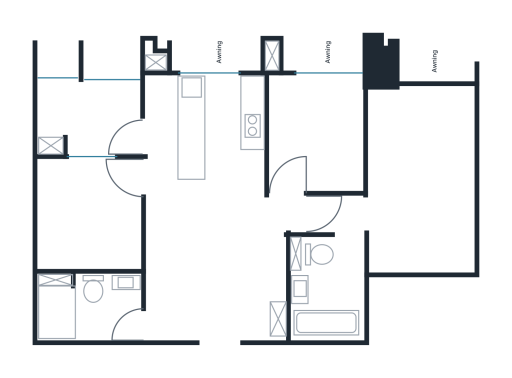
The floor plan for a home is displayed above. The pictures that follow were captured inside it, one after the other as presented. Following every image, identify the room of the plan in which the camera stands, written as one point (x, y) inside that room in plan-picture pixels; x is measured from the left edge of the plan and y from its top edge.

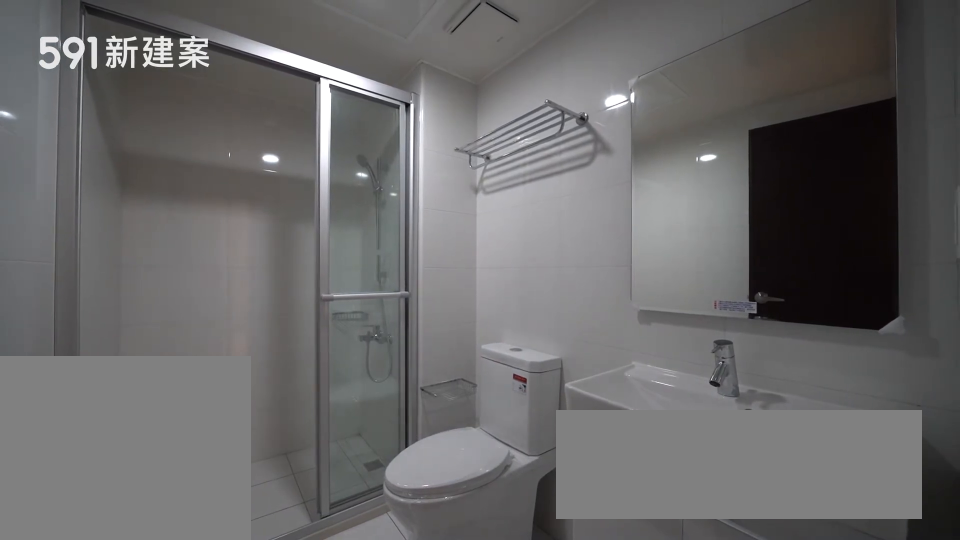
(87, 306)
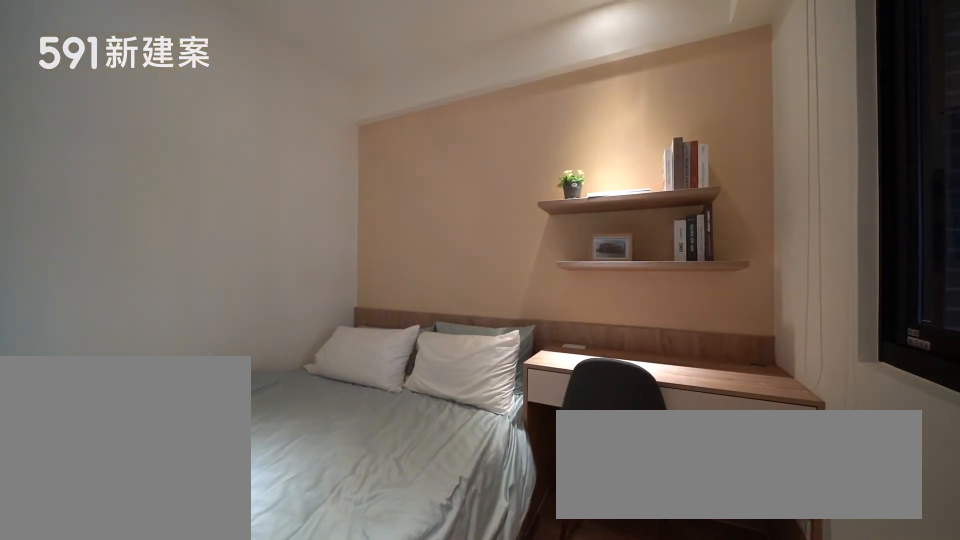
(89, 216)
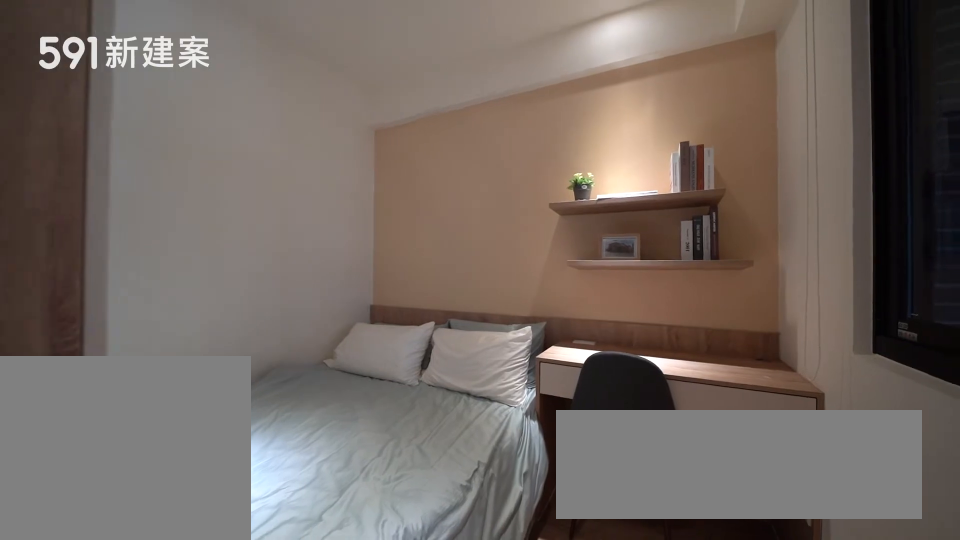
(89, 216)
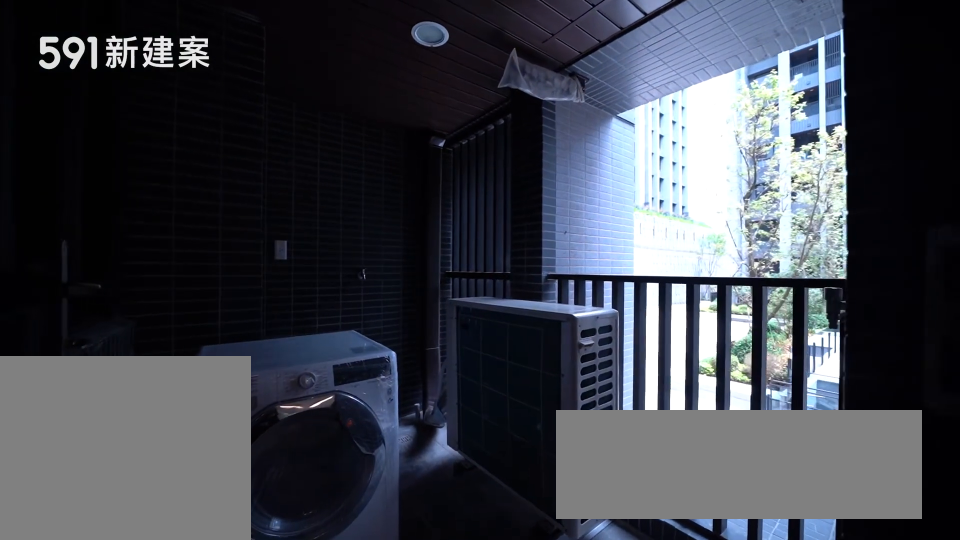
(89, 116)
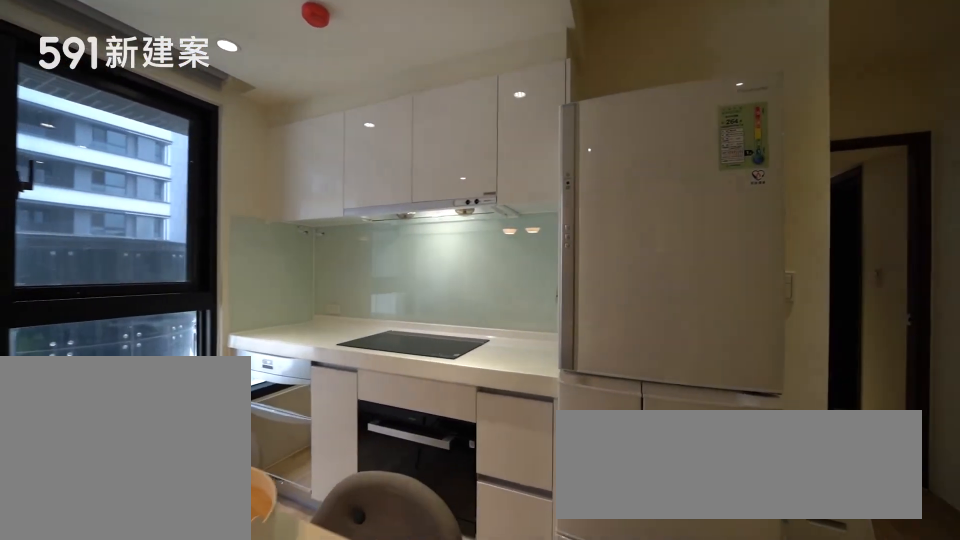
(240, 125)
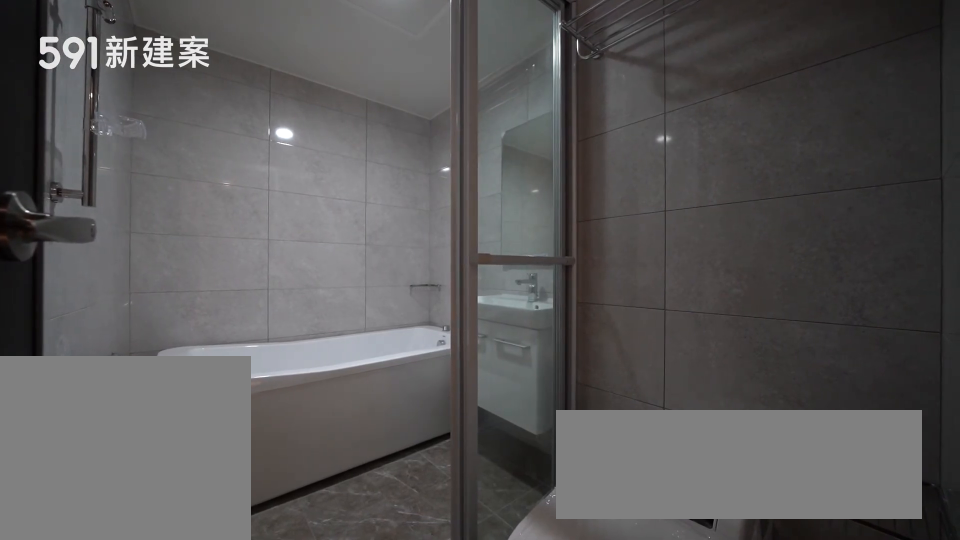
(324, 289)
